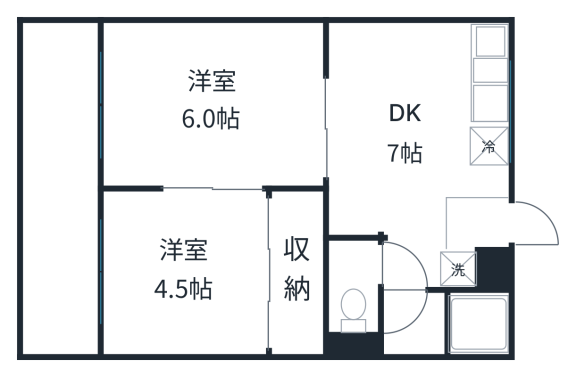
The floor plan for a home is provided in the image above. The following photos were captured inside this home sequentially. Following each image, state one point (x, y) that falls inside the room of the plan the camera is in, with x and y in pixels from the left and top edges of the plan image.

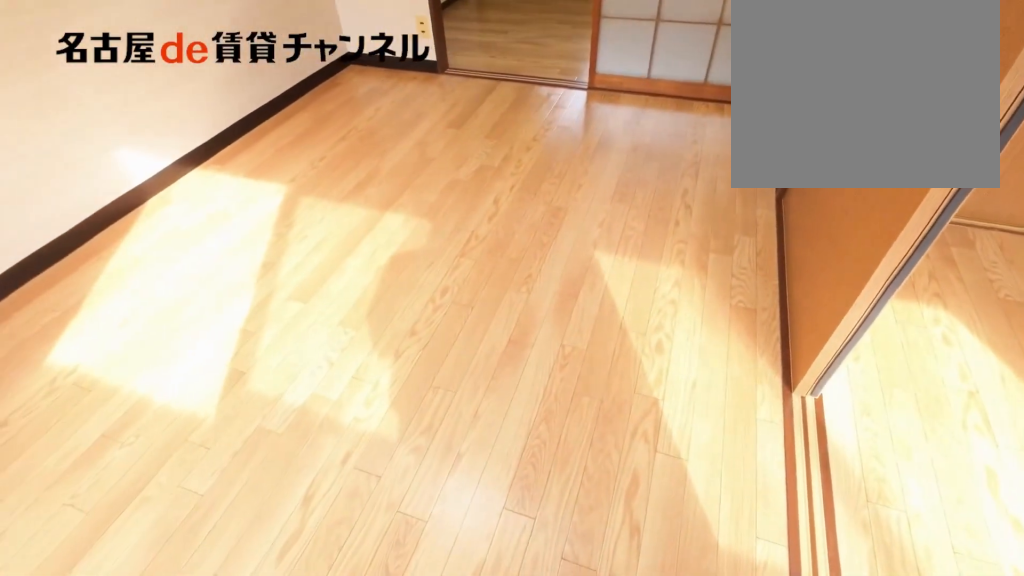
(210, 102)
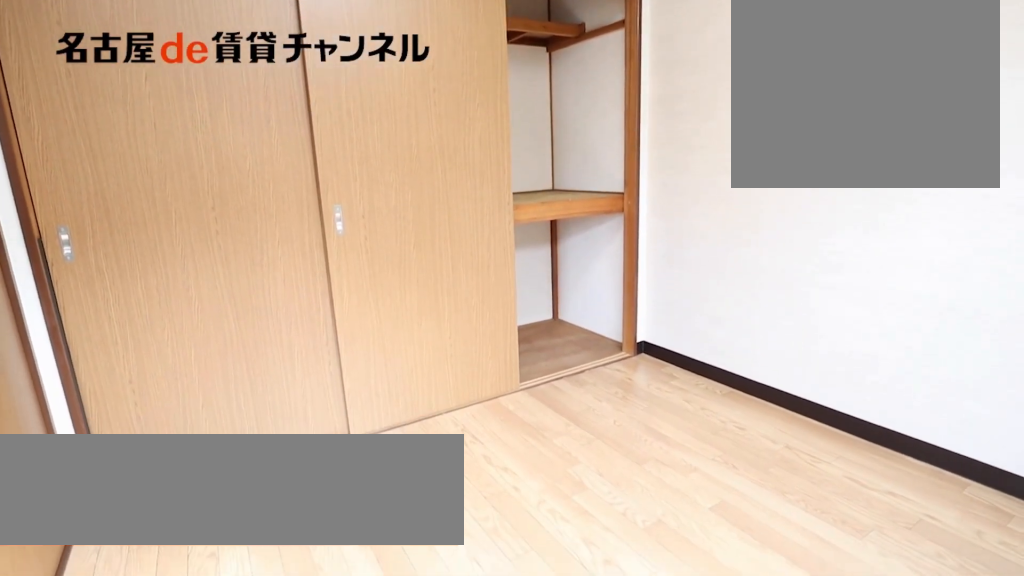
(184, 275)
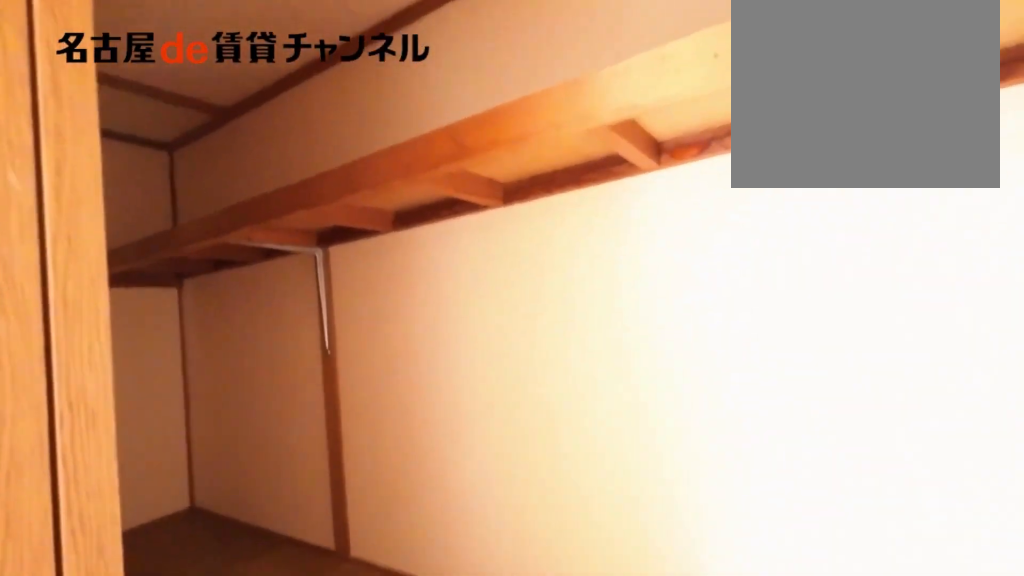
(296, 273)
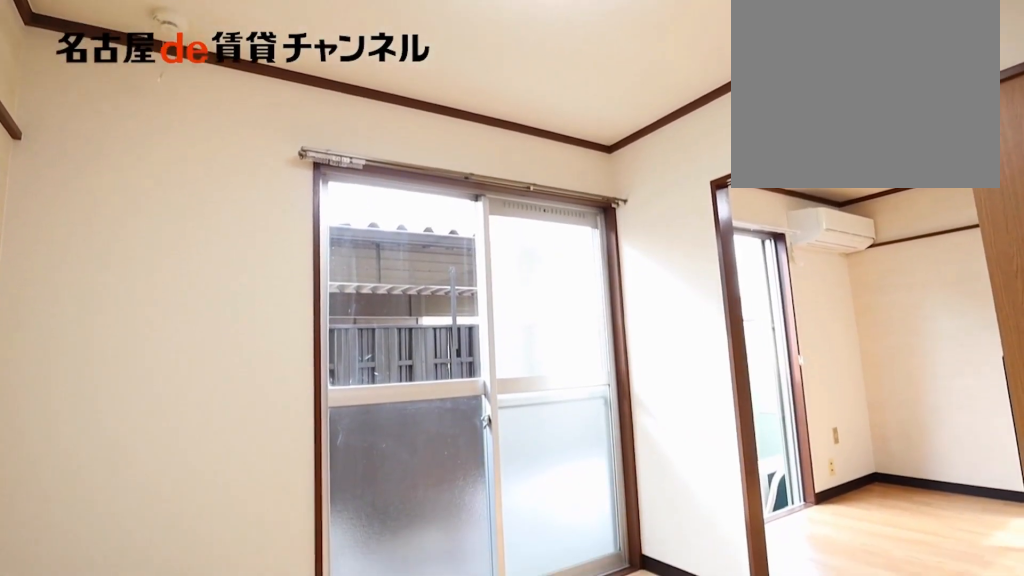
(186, 275)
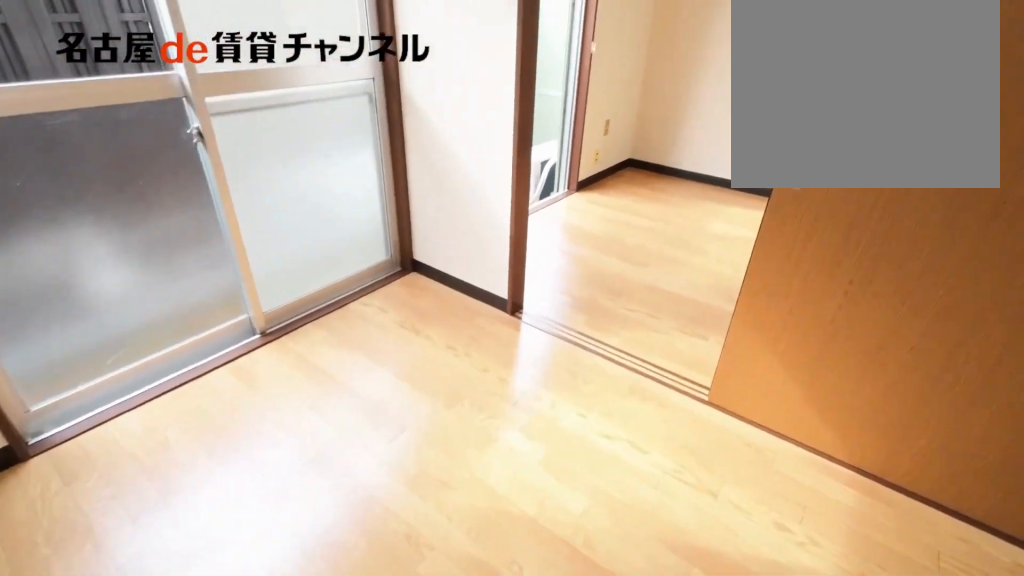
(186, 275)
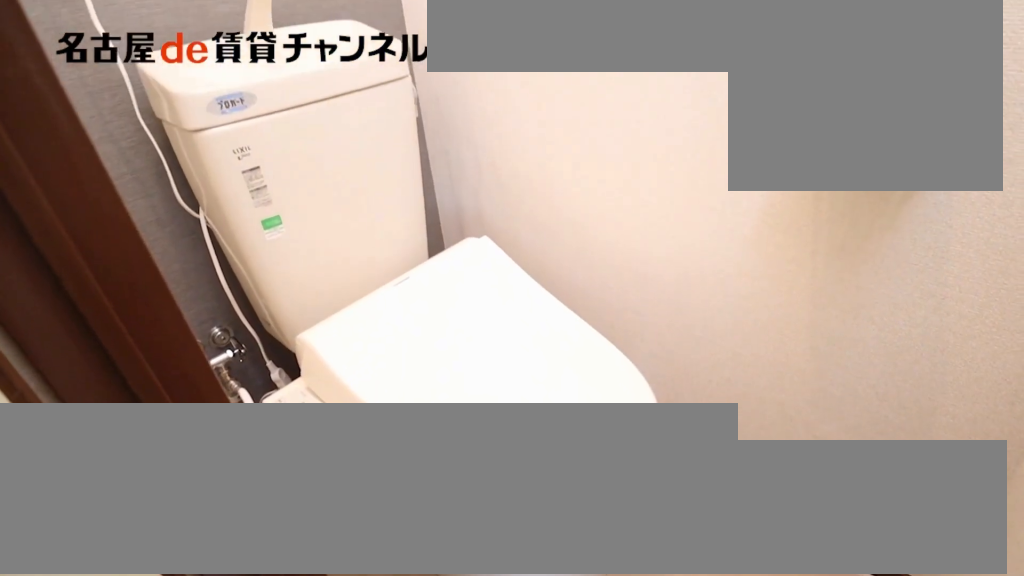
(358, 286)
